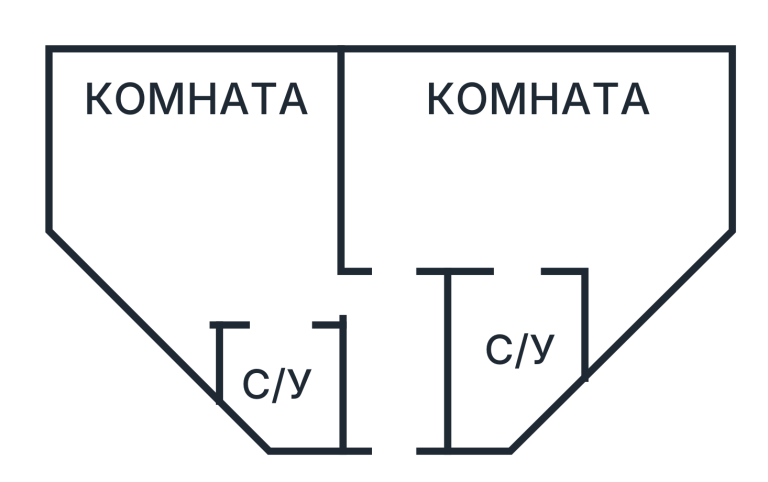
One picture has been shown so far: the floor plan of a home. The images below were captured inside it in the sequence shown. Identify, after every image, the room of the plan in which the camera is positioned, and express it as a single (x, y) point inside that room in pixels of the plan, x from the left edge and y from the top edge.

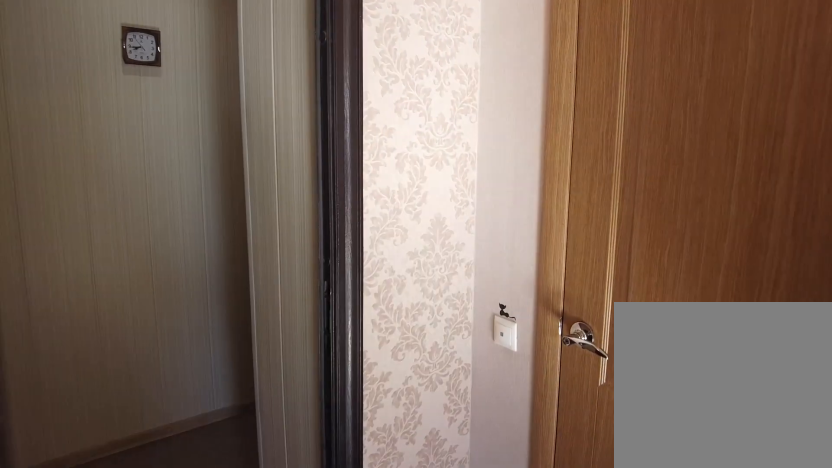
(321, 295)
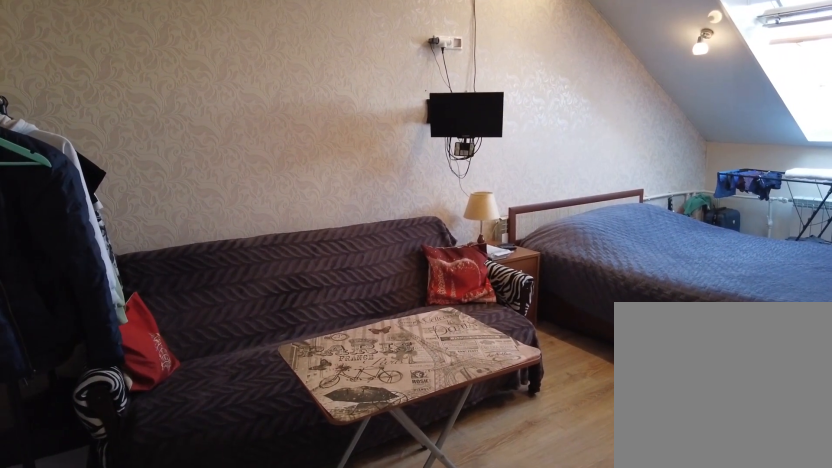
(431, 232)
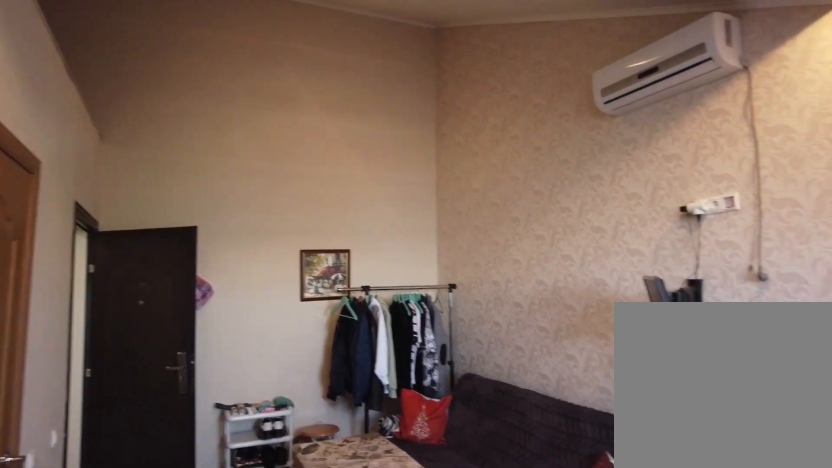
(431, 232)
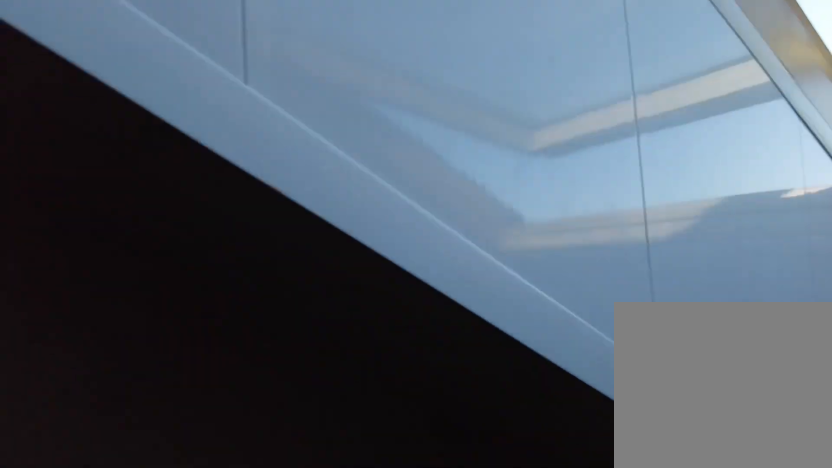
(694, 201)
